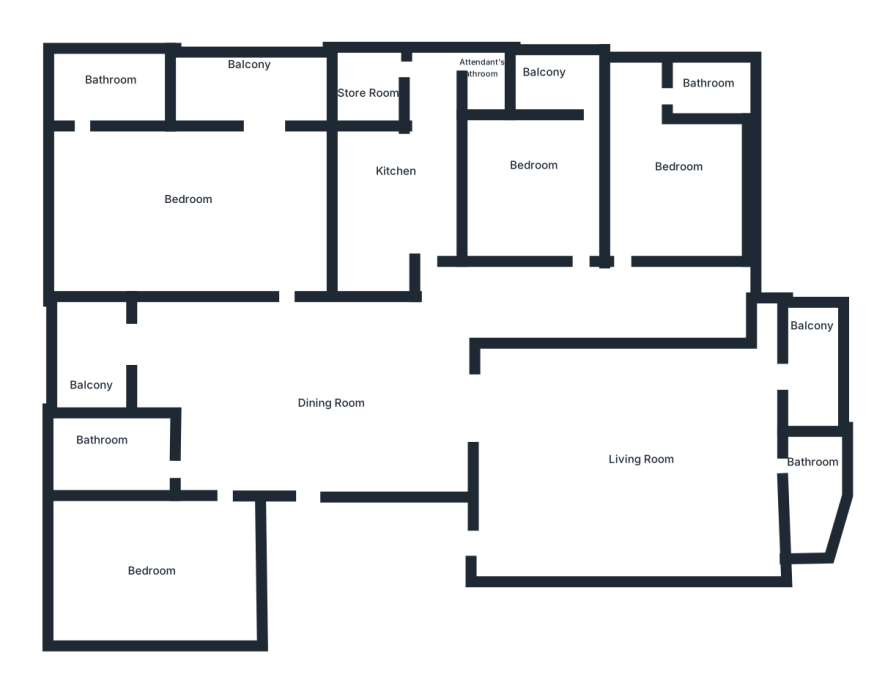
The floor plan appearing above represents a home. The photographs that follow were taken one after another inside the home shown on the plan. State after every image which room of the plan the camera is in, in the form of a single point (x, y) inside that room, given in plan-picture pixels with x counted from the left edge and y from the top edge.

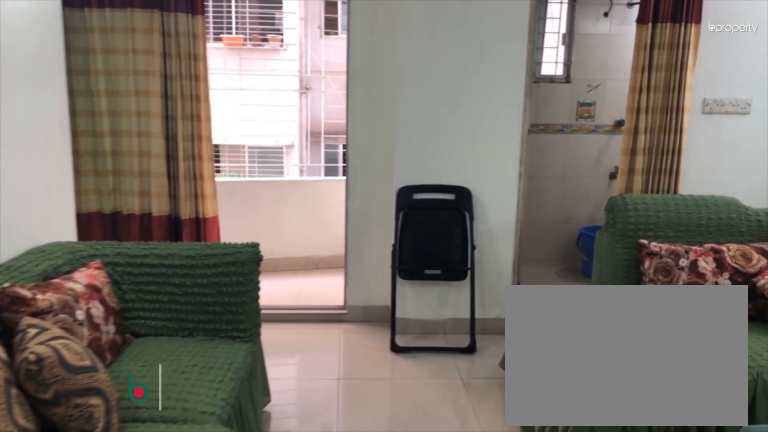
(640, 462)
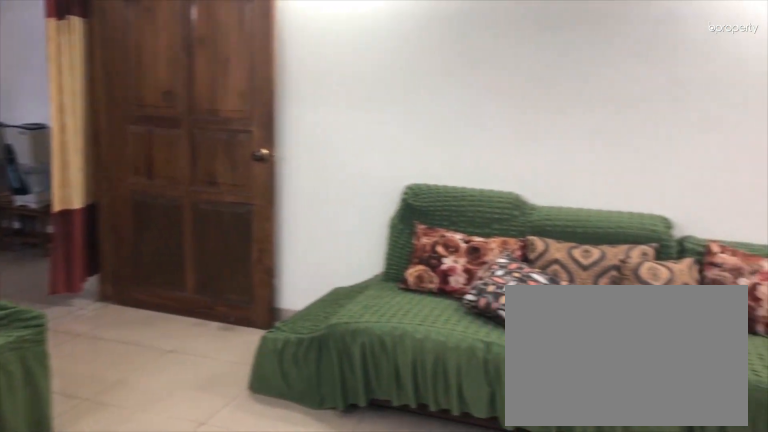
(640, 461)
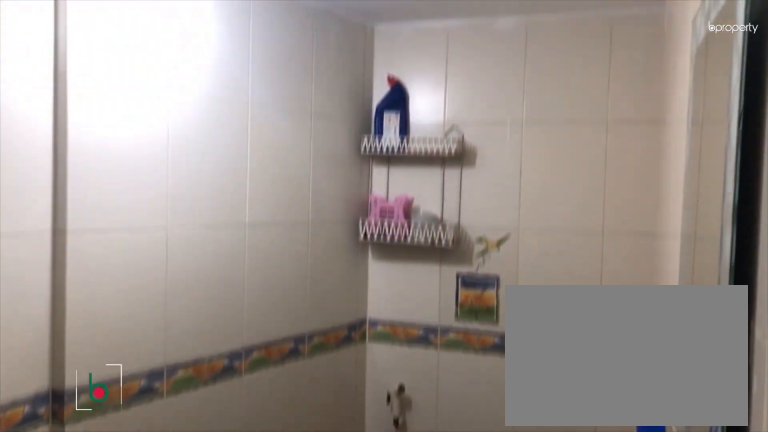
(807, 492)
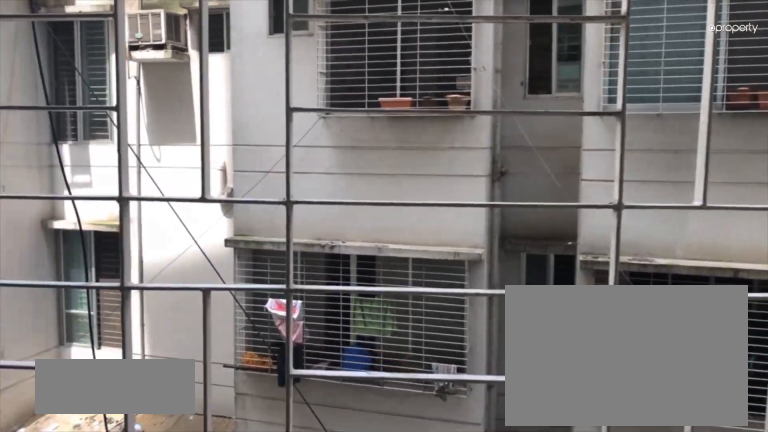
(820, 340)
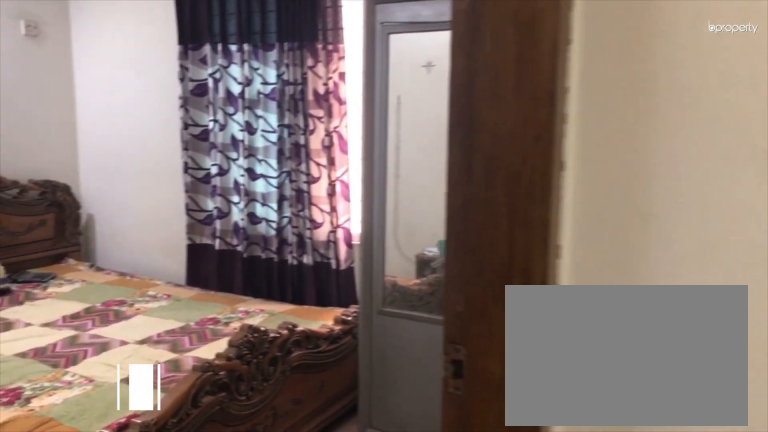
(644, 225)
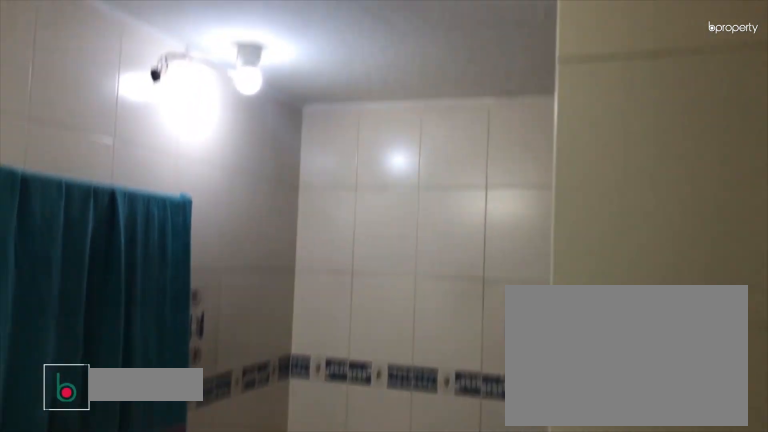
(705, 88)
